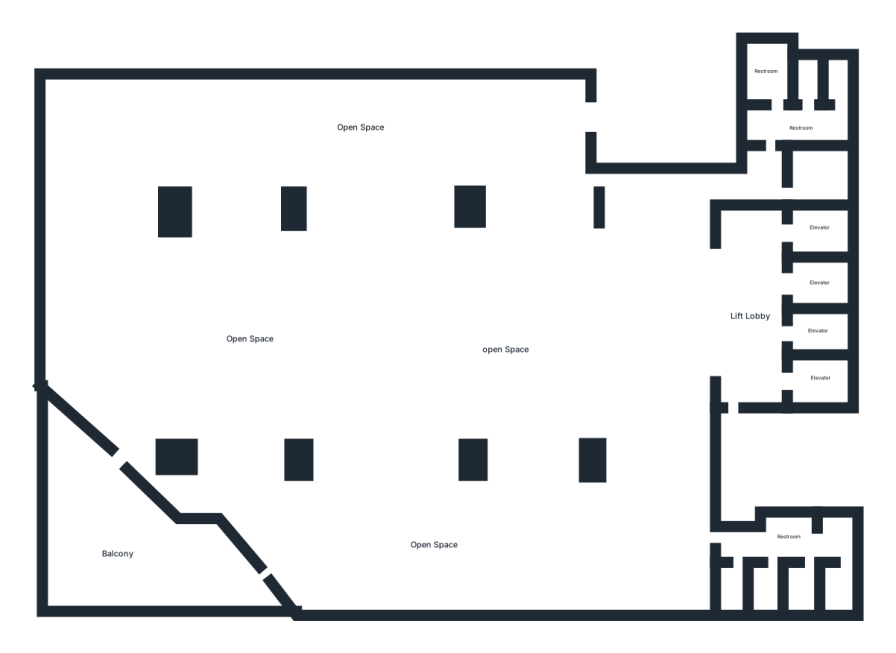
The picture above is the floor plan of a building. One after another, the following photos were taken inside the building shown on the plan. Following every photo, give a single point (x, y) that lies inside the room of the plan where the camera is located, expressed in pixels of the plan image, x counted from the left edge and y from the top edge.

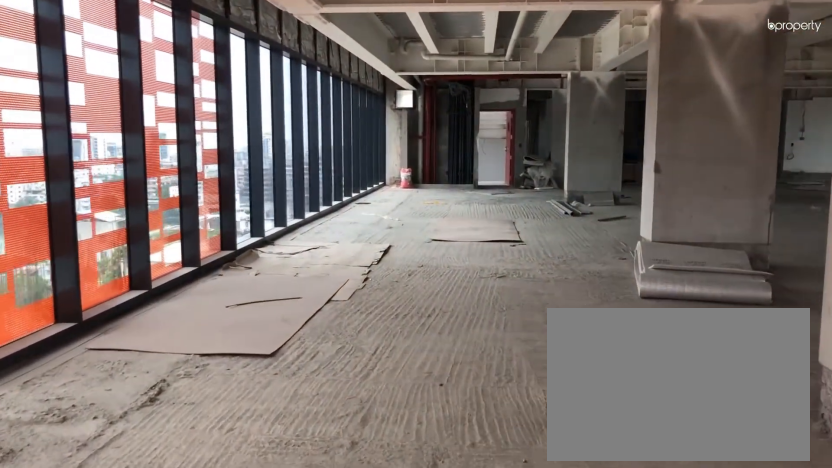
(226, 126)
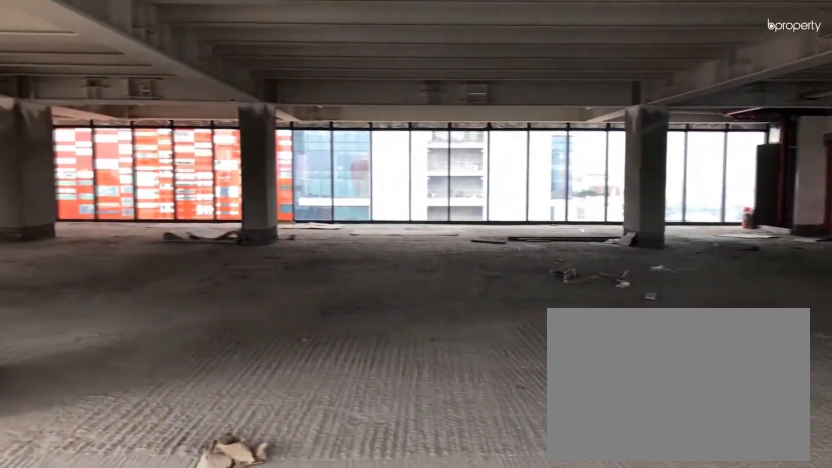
(415, 559)
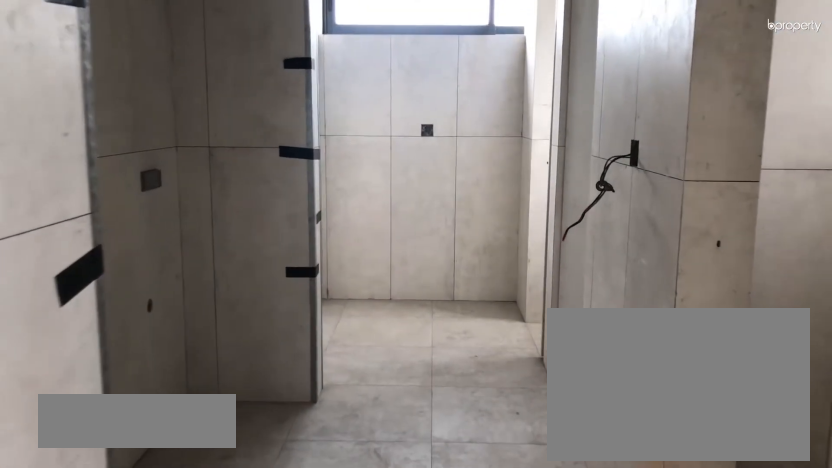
(787, 538)
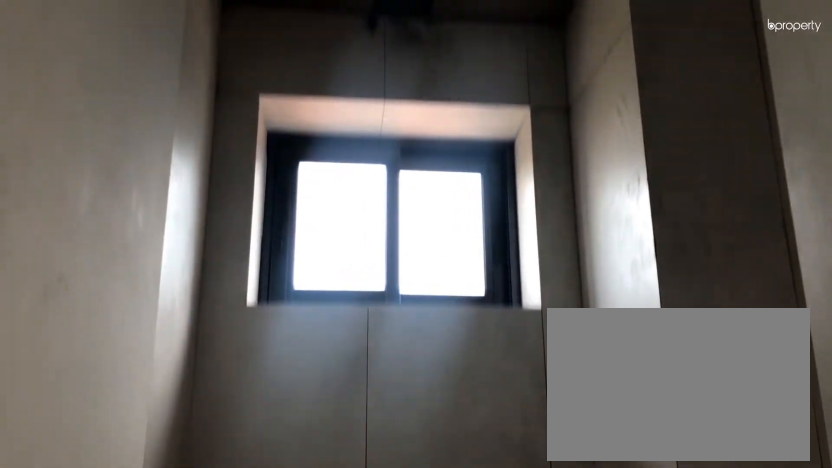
(727, 591)
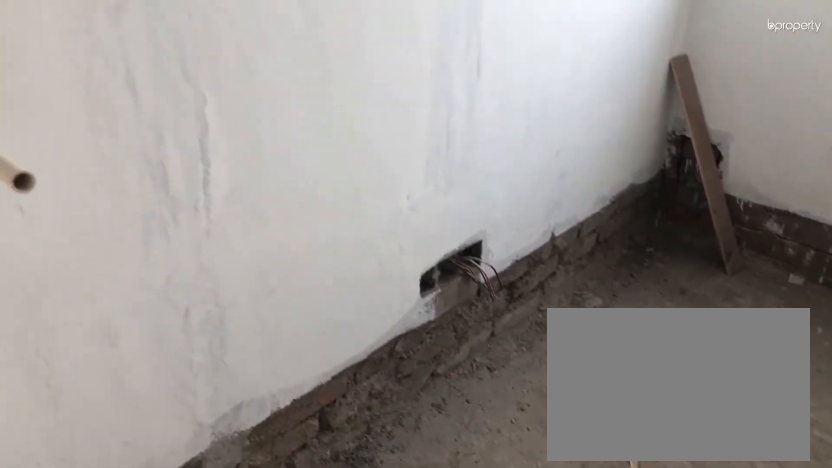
(816, 171)
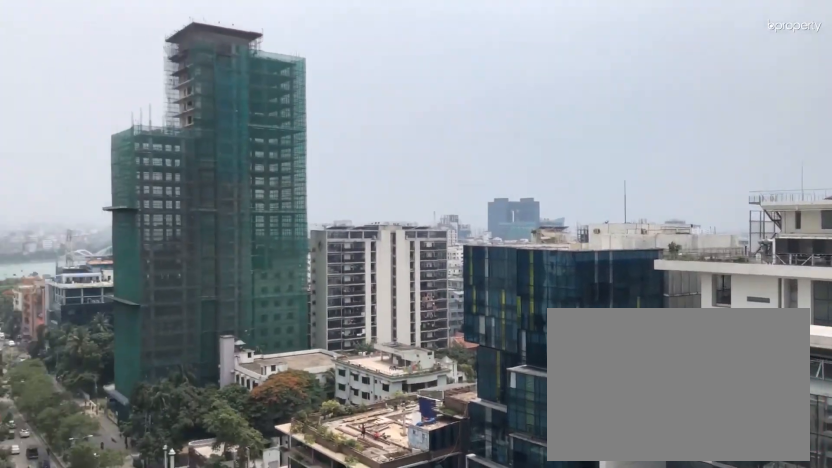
(111, 548)
